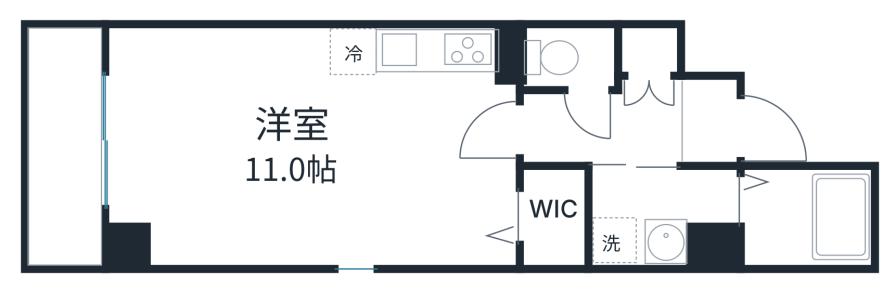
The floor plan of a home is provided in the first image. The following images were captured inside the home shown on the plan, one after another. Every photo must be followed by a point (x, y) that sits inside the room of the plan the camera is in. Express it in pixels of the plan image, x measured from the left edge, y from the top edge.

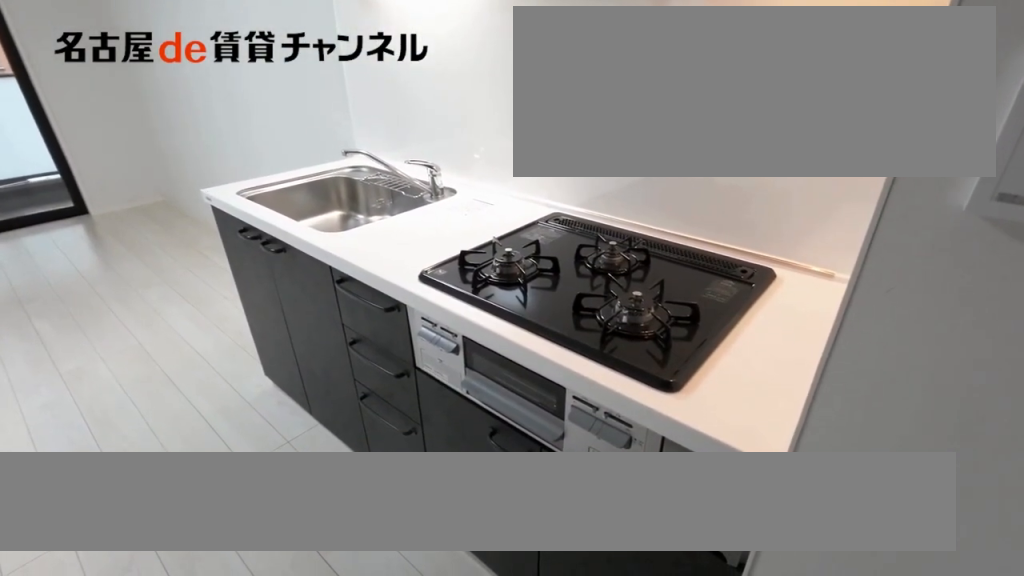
(426, 62)
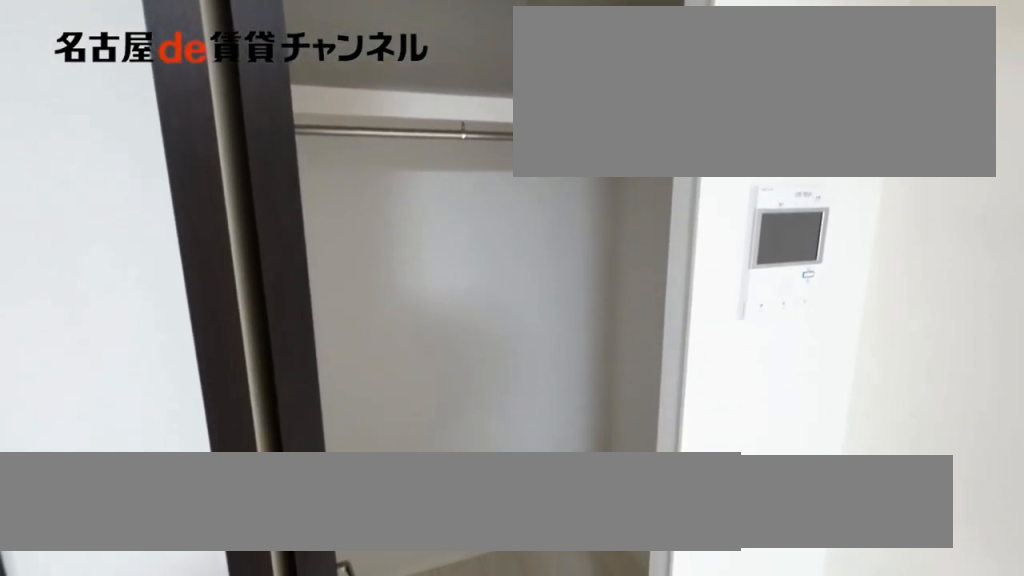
(554, 216)
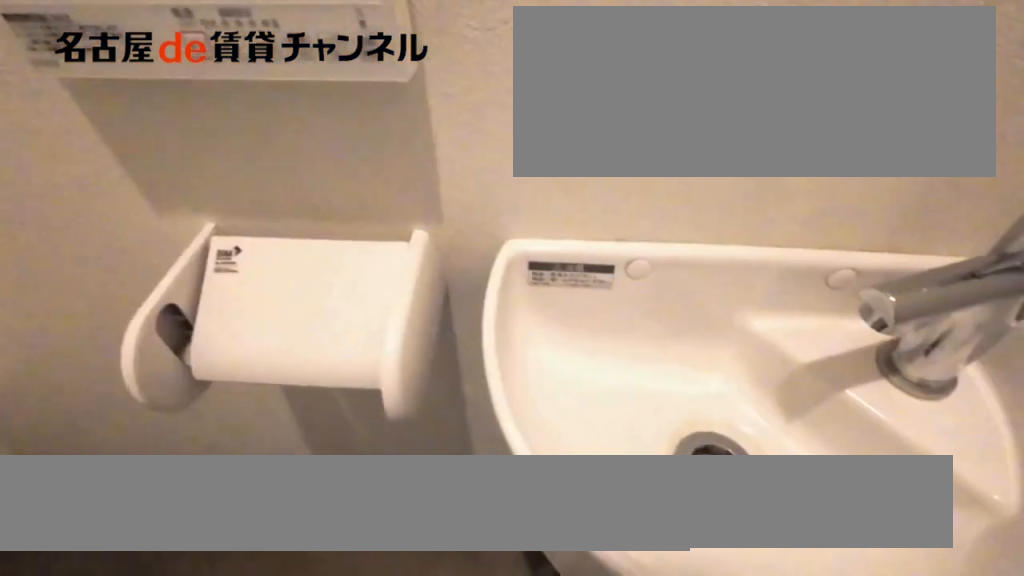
(572, 60)
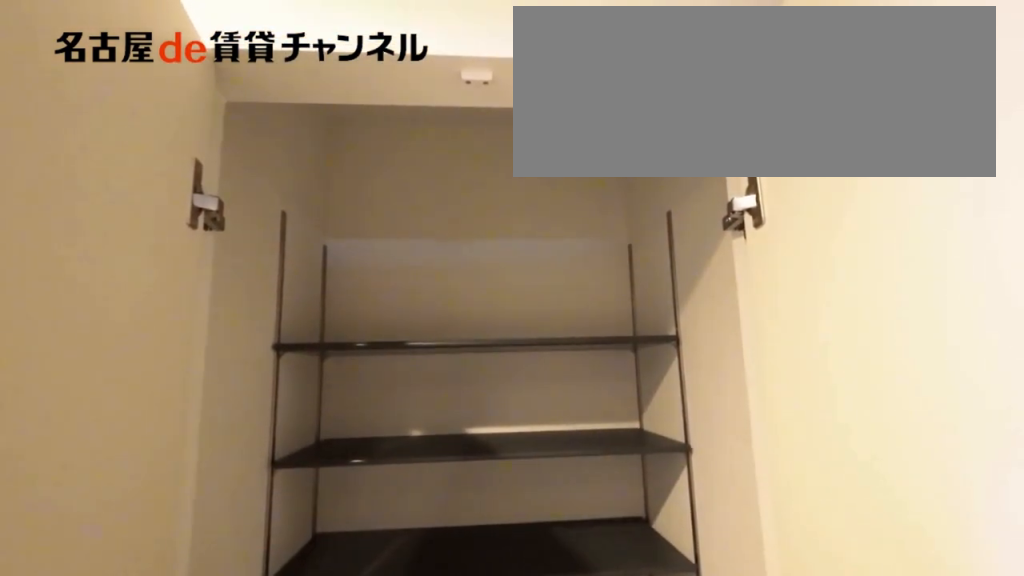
(647, 52)
